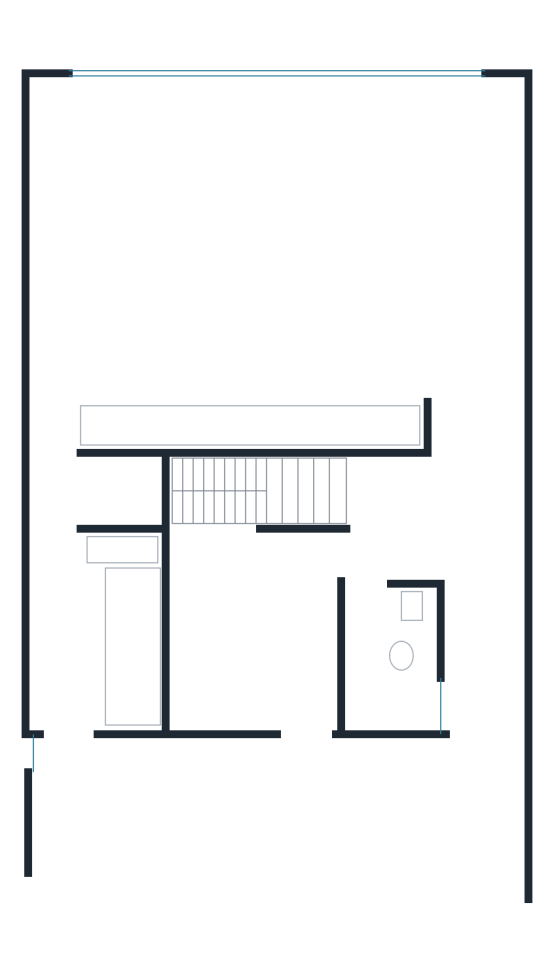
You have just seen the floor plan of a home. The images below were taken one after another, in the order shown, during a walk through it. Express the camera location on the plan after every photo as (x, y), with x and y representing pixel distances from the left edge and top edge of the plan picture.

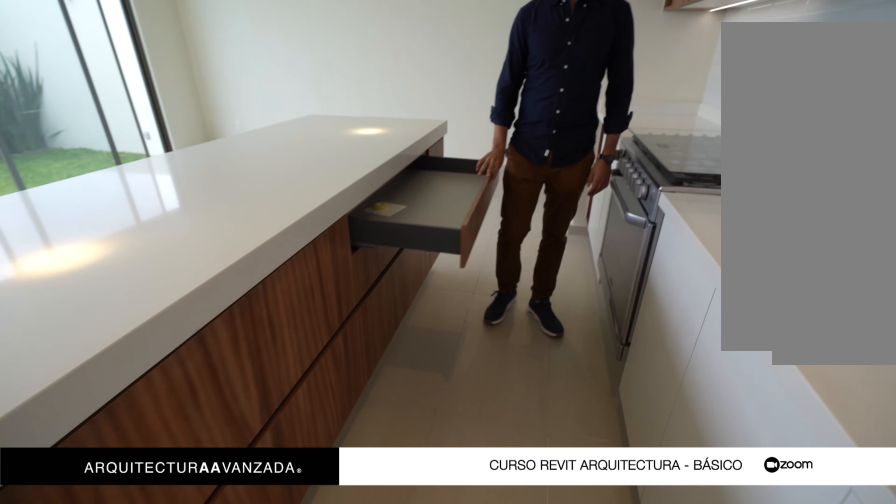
(149, 378)
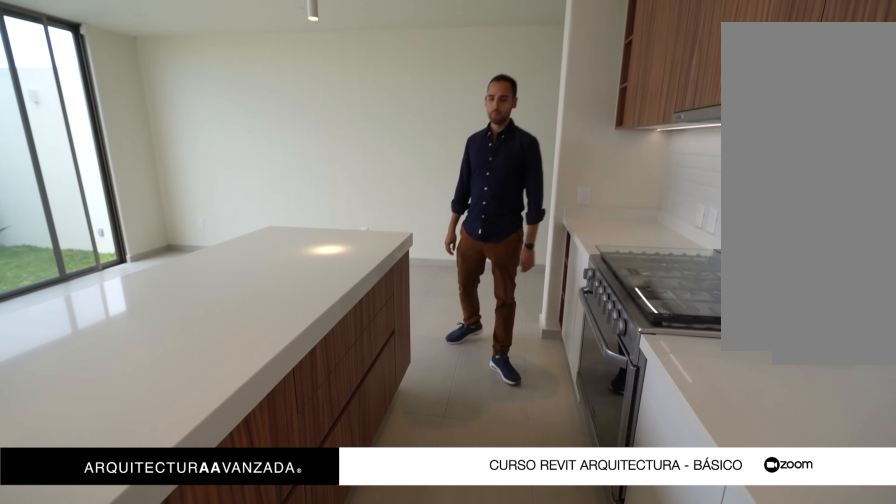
(162, 371)
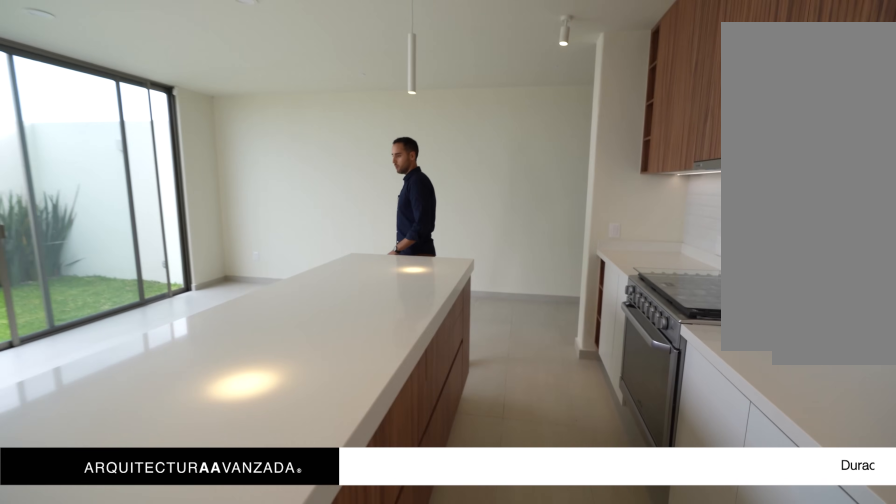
(168, 366)
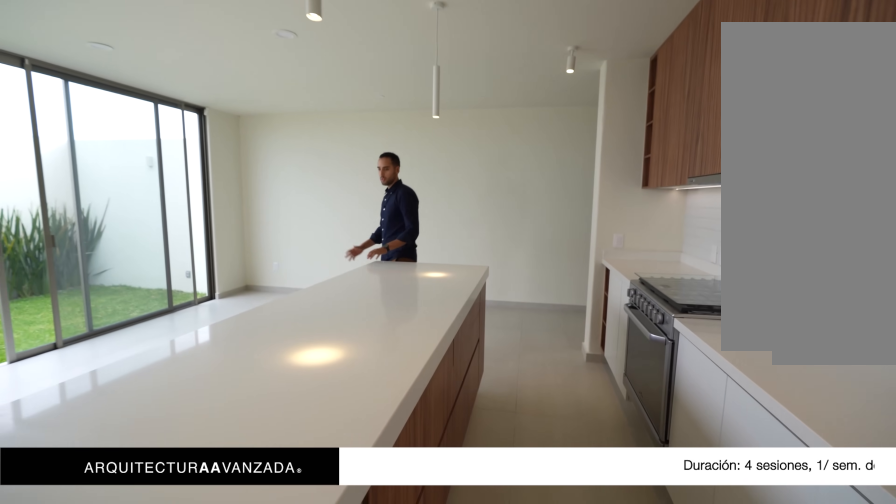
(168, 366)
